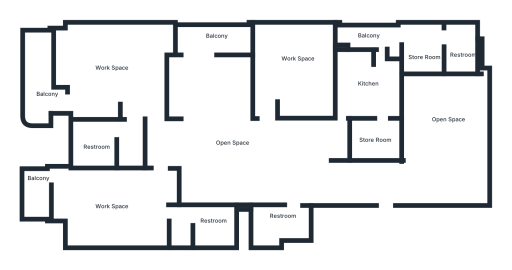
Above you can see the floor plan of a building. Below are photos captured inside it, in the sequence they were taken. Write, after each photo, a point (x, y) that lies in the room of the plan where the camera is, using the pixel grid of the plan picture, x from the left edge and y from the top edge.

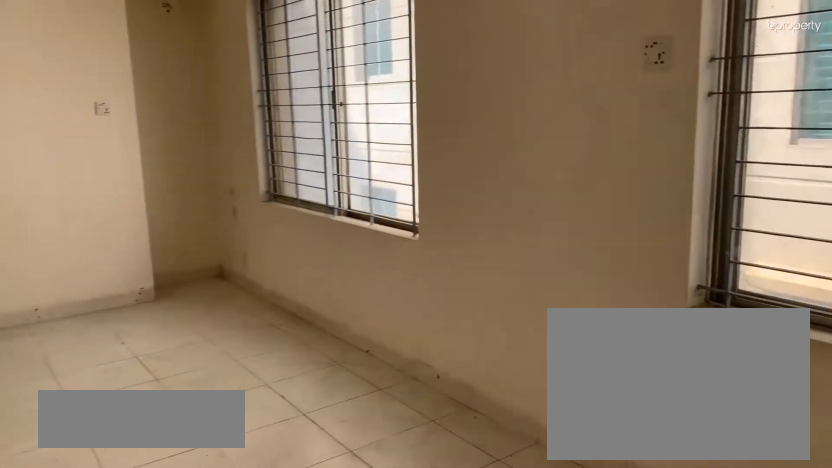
(449, 138)
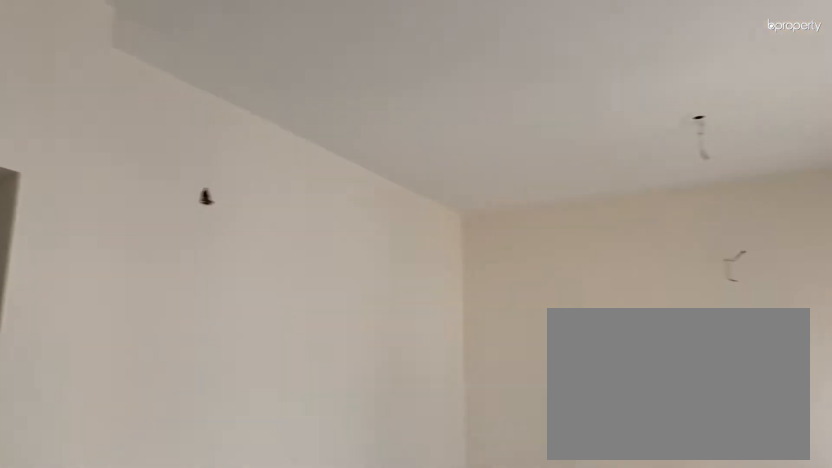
(449, 138)
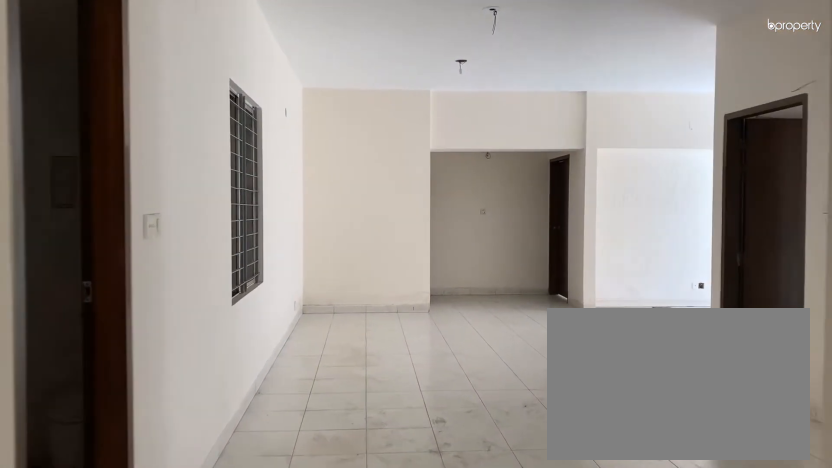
(300, 173)
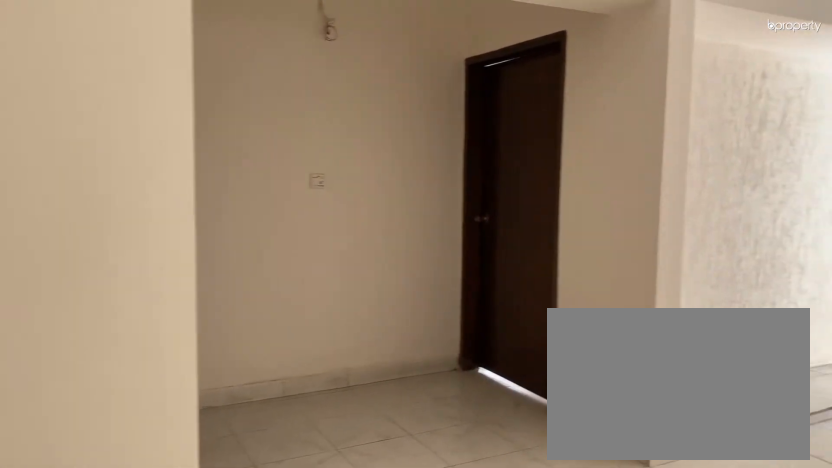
(224, 164)
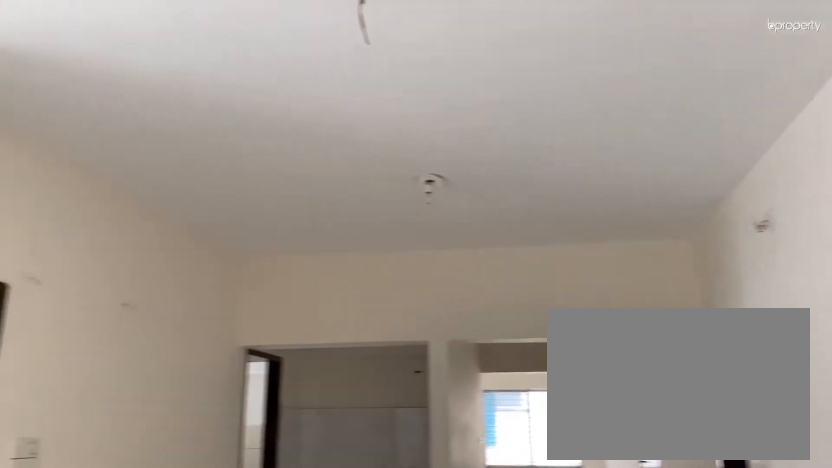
(240, 156)
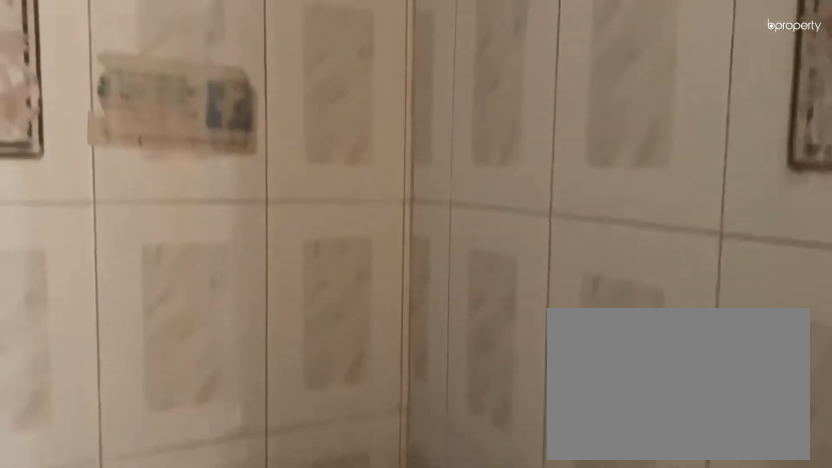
(289, 218)
